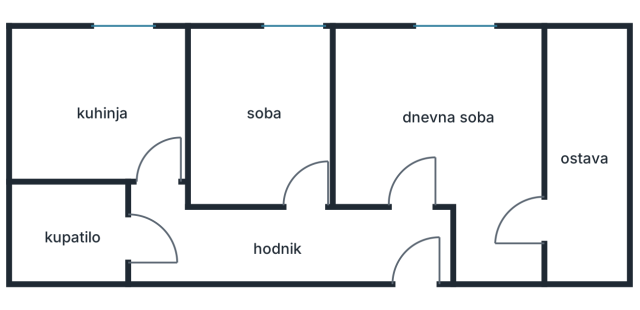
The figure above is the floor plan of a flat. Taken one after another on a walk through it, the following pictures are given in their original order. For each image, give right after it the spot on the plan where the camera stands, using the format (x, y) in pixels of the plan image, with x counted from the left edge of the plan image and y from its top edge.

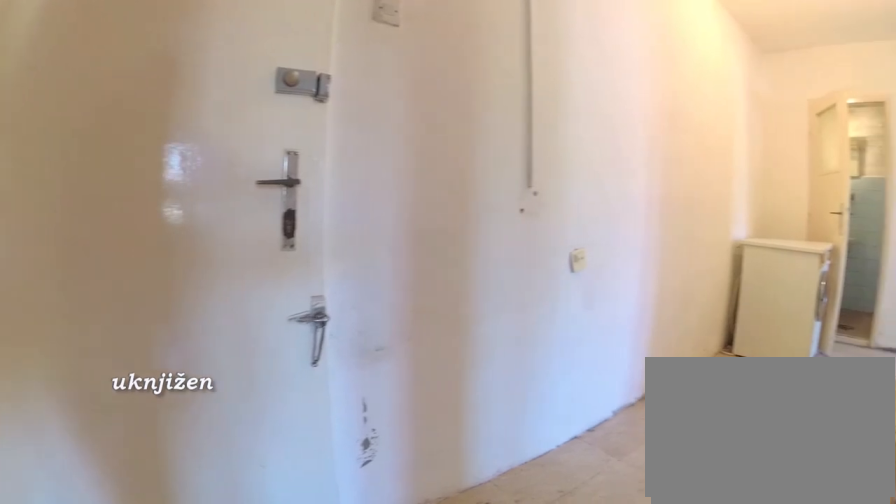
(416, 207)
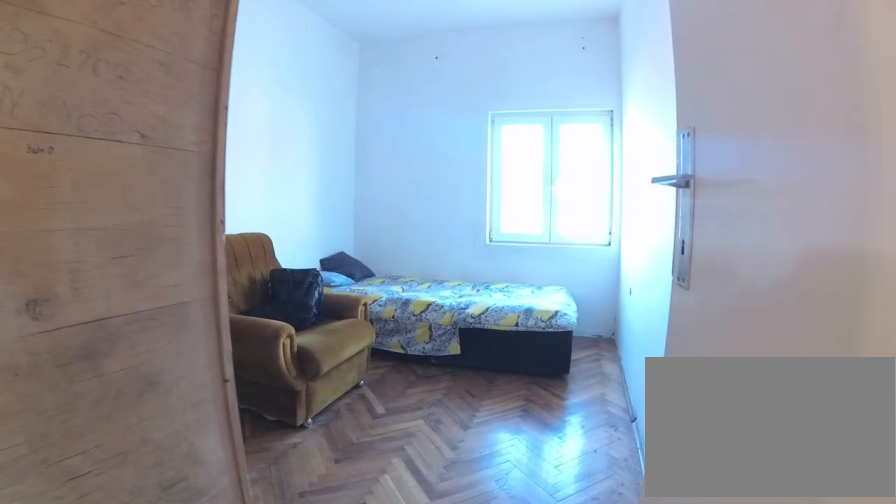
(318, 227)
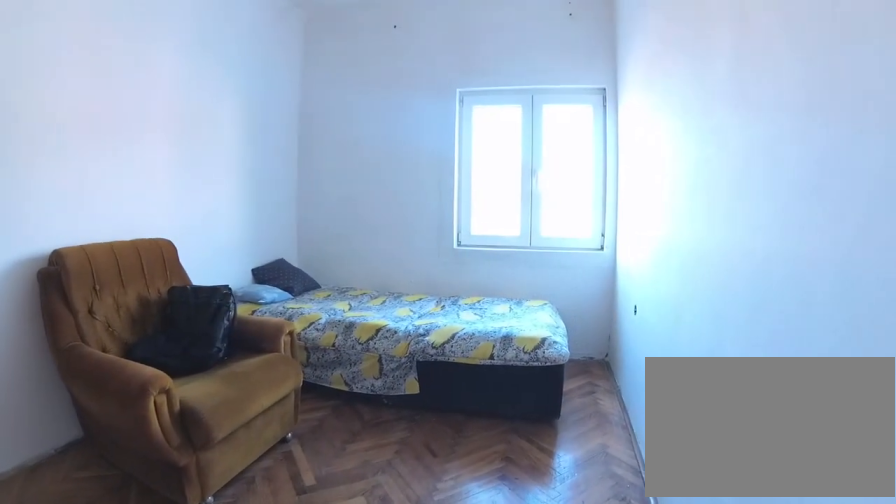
(316, 196)
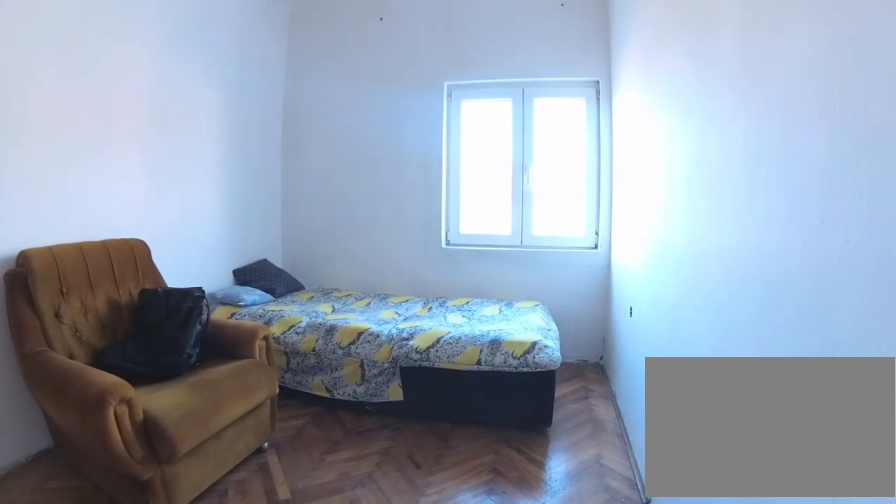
(316, 190)
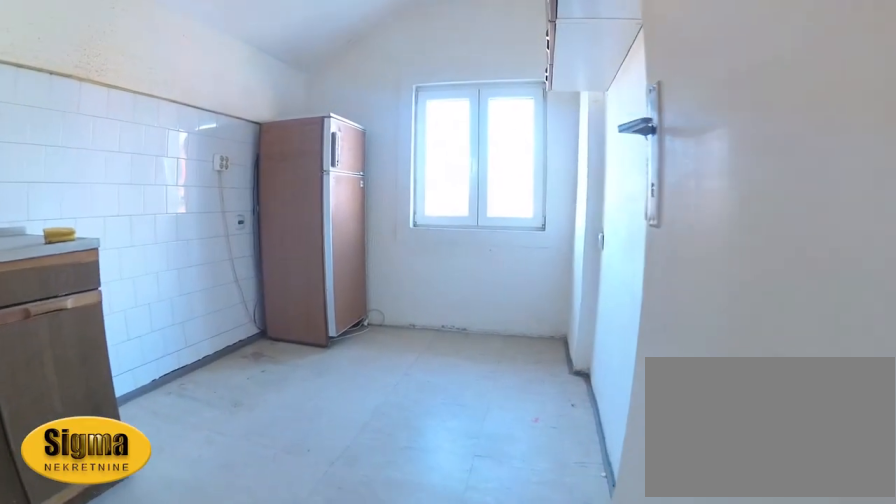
(160, 213)
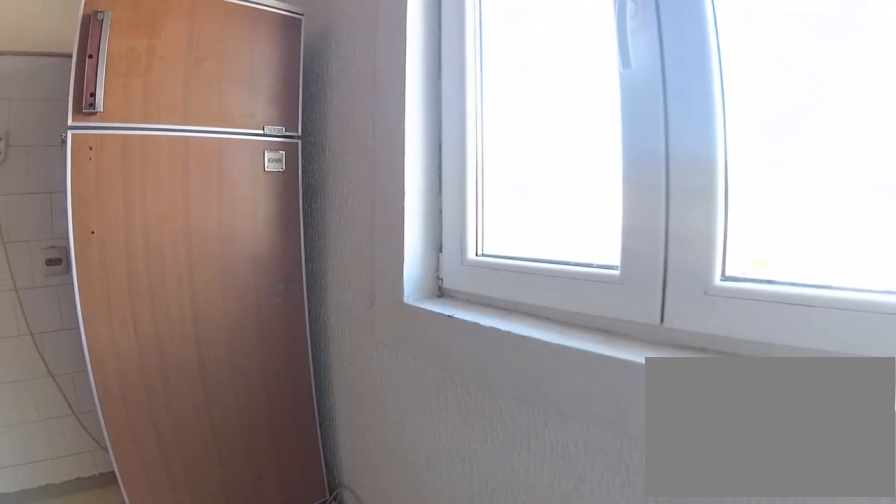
(153, 73)
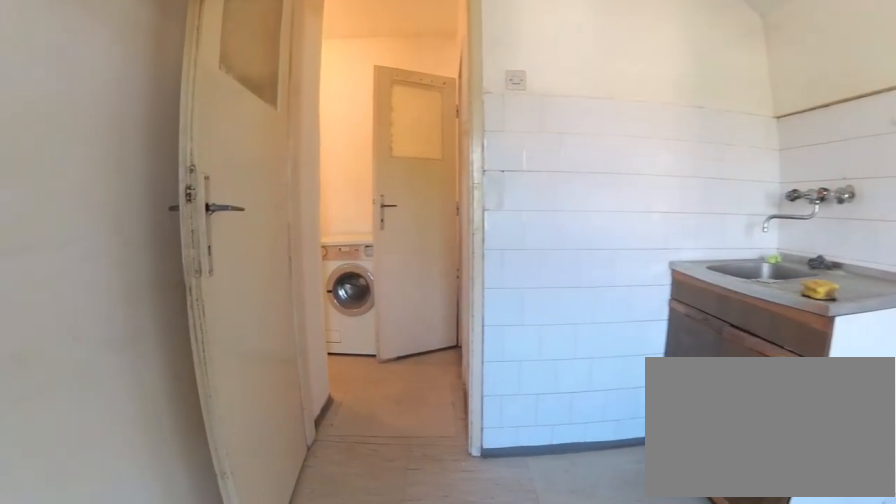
(151, 80)
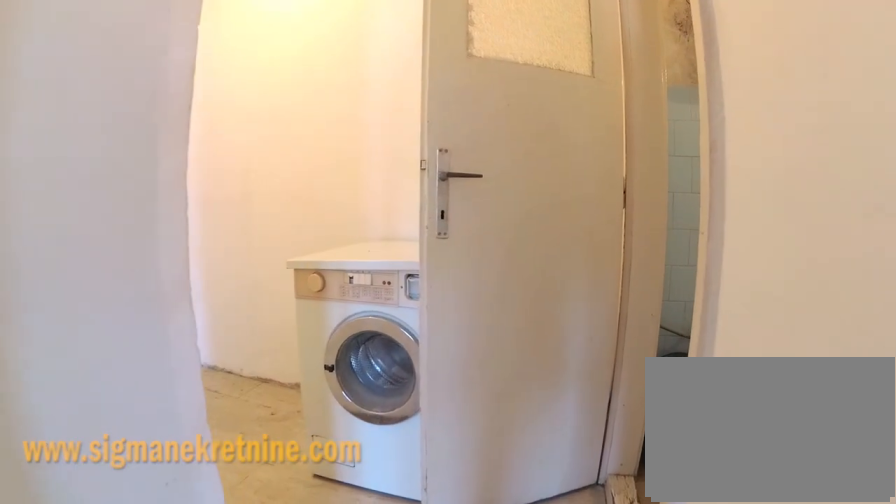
(150, 167)
